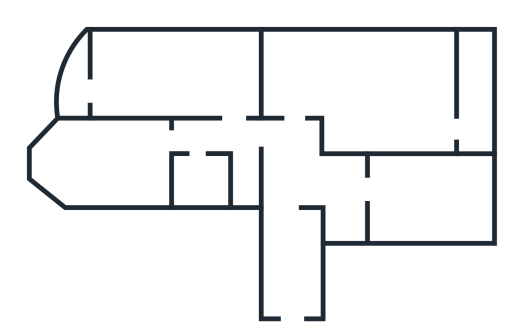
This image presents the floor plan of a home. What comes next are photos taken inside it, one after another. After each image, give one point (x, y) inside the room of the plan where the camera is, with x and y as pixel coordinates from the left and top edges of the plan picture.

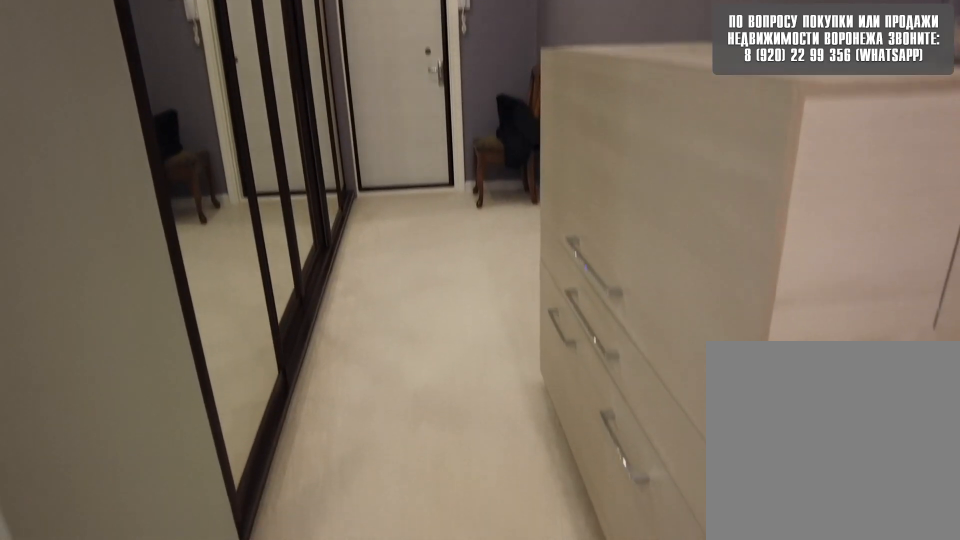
(295, 303)
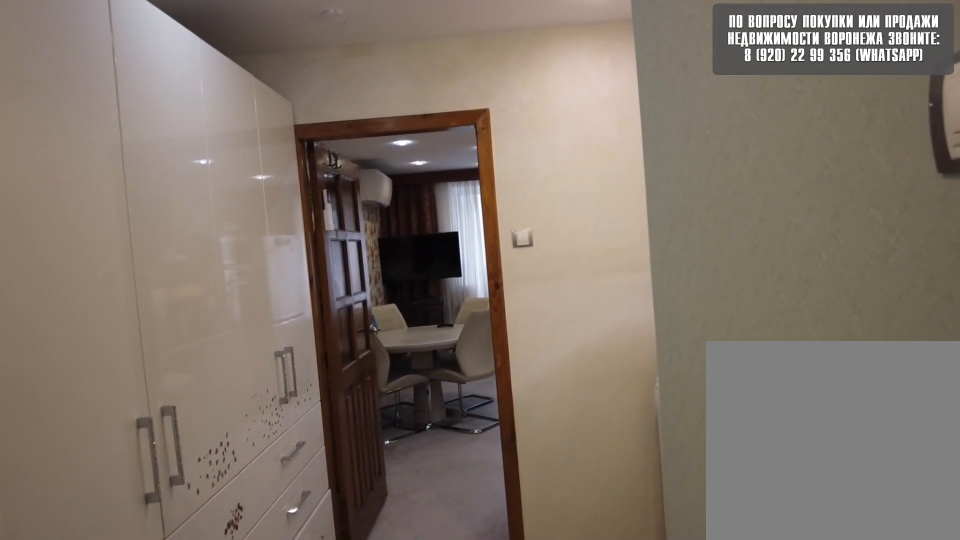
(295, 186)
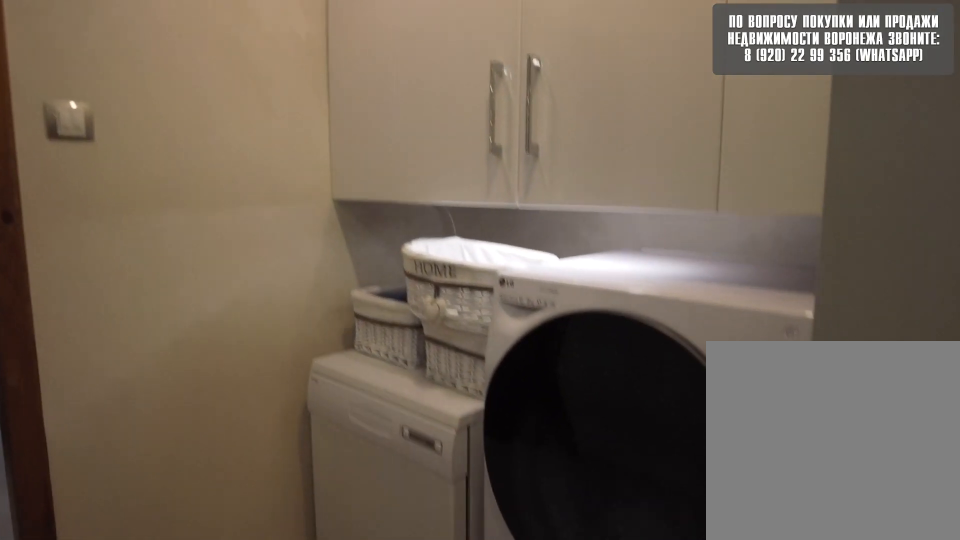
(350, 191)
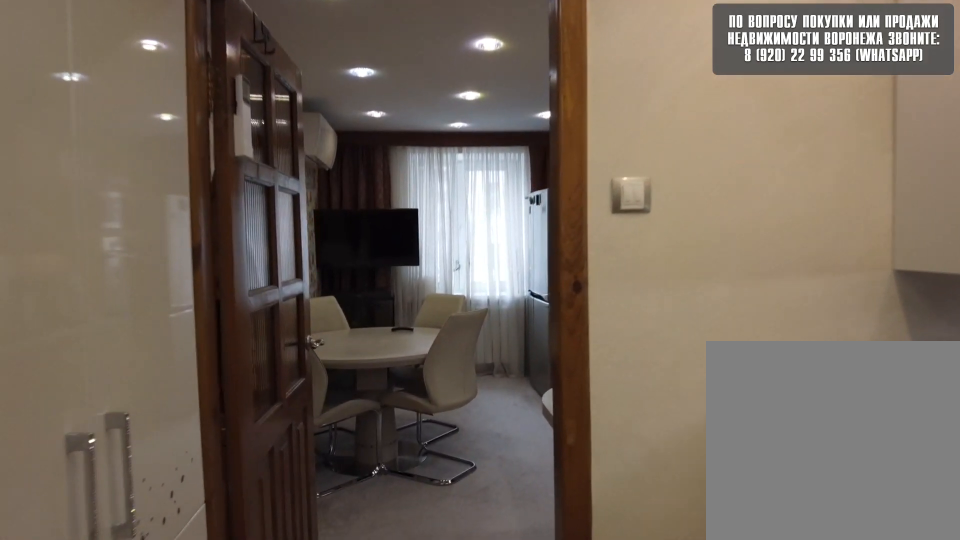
(350, 191)
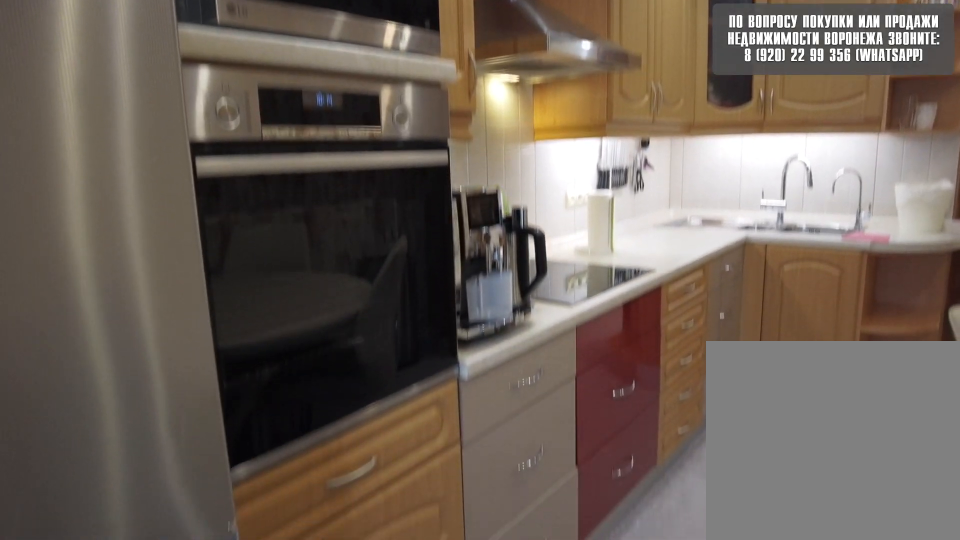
(409, 199)
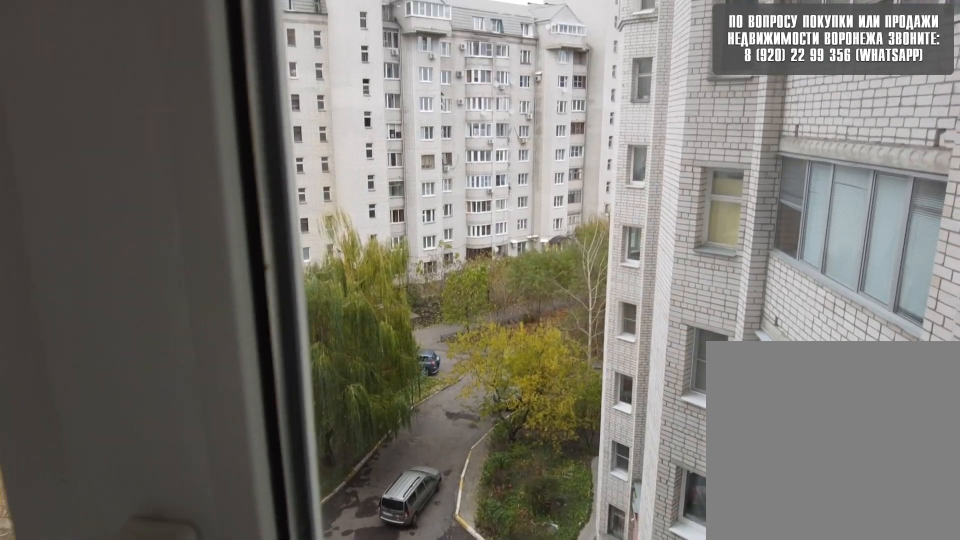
(409, 199)
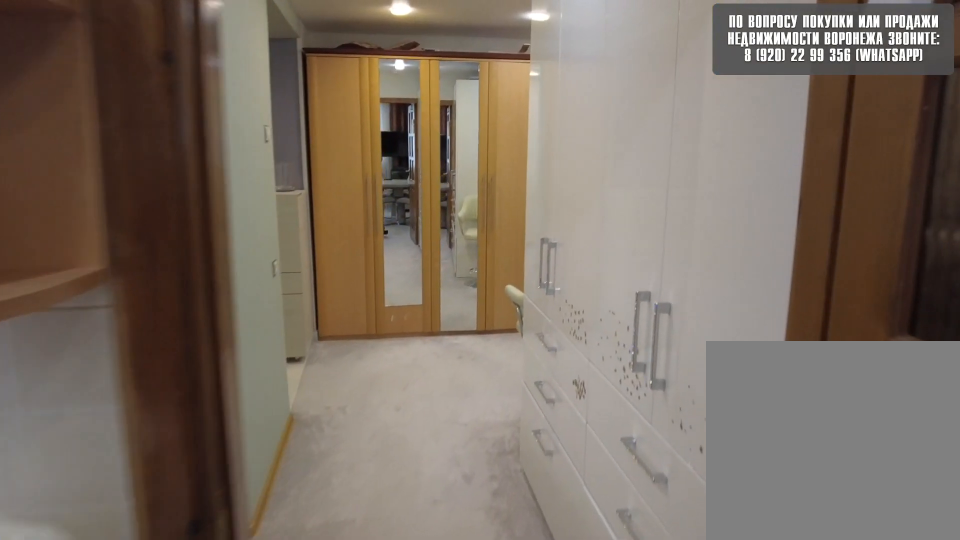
(353, 199)
